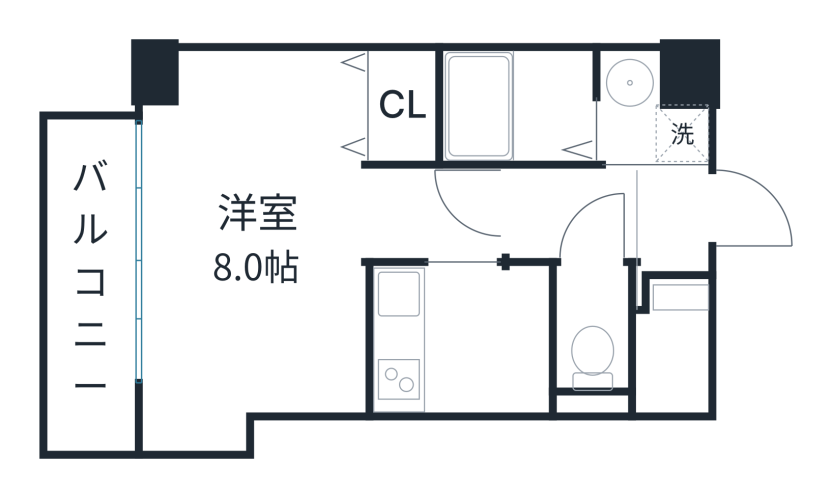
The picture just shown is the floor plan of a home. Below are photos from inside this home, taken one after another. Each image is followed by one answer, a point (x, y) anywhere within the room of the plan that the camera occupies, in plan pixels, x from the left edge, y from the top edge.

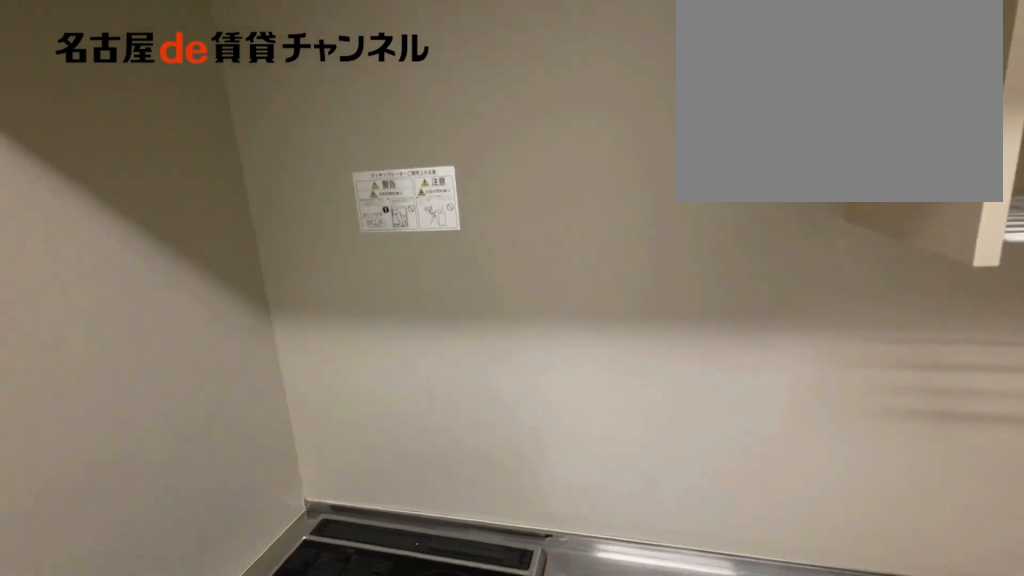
(460, 339)
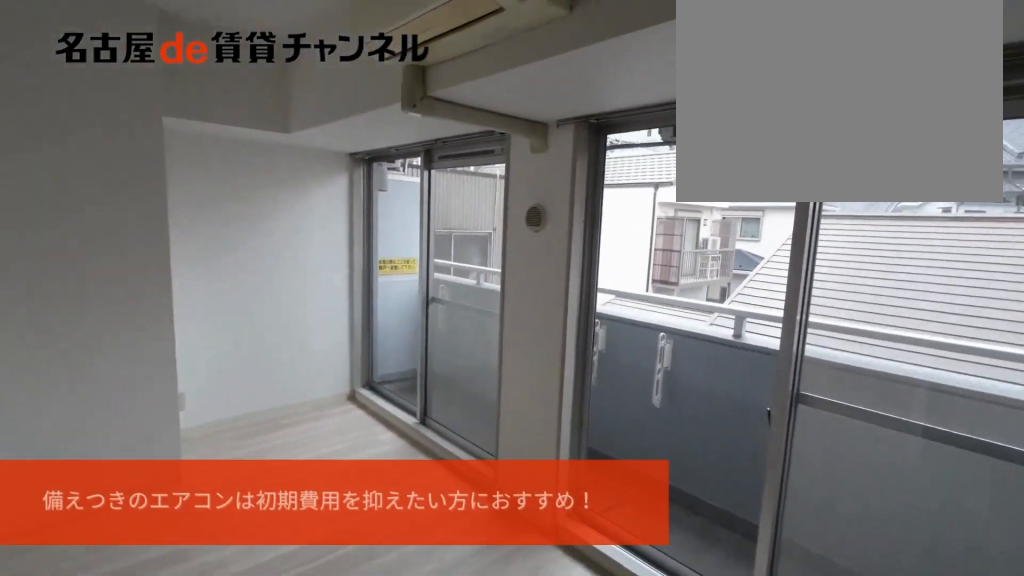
(275, 240)
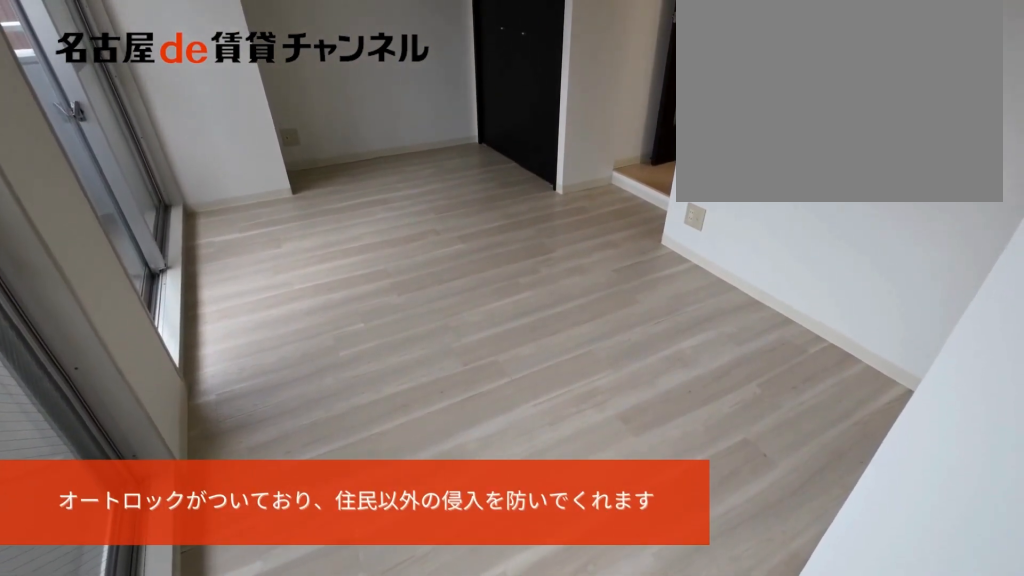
(275, 240)
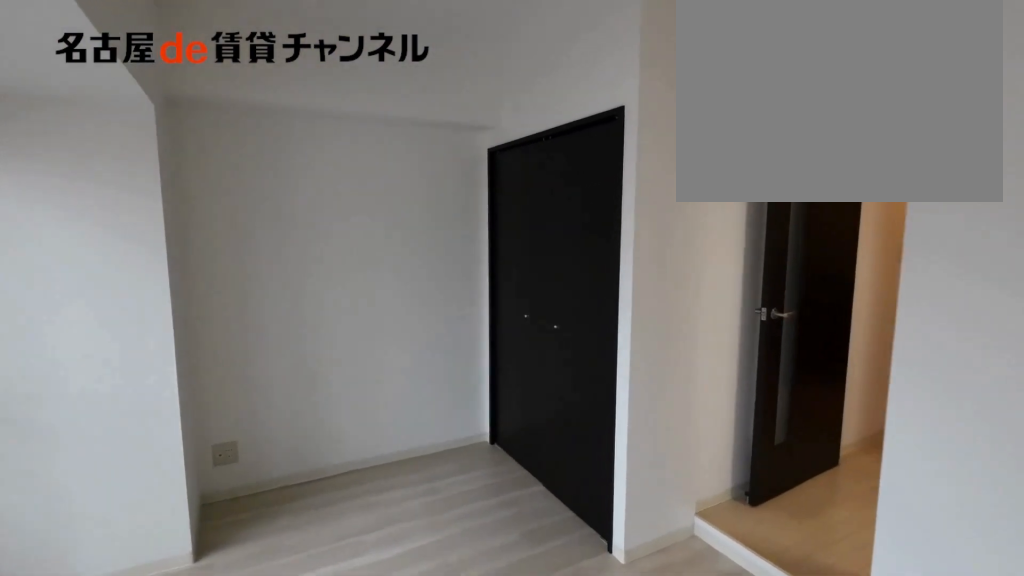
(275, 240)
